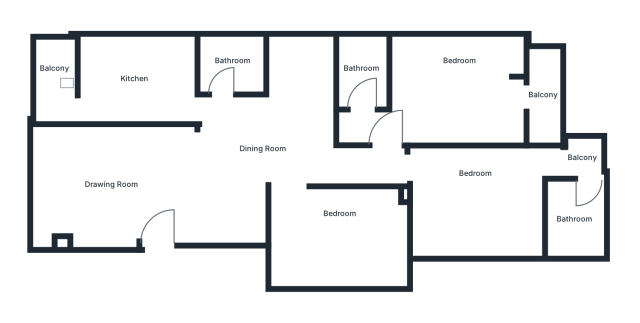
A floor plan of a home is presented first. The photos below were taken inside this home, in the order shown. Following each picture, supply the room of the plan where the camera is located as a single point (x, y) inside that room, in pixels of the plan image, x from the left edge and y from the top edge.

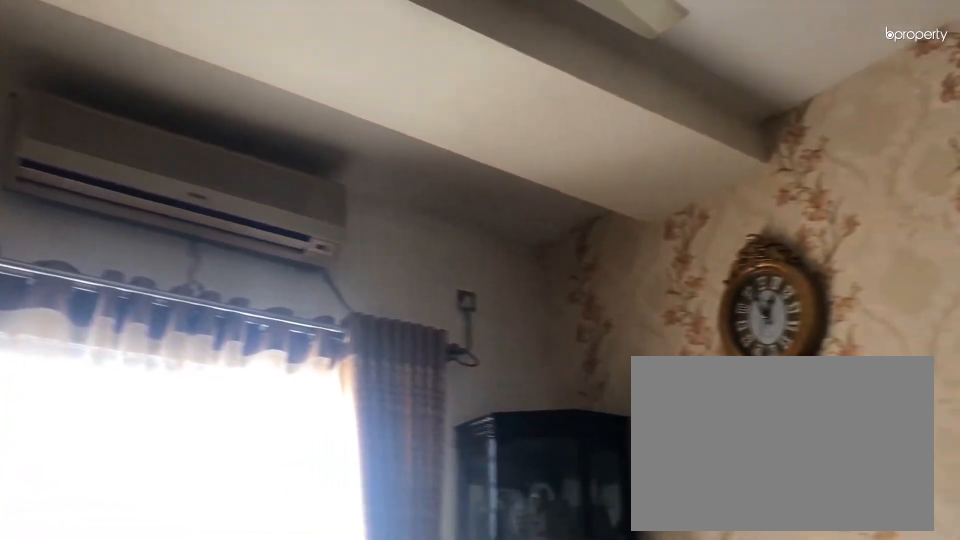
(114, 187)
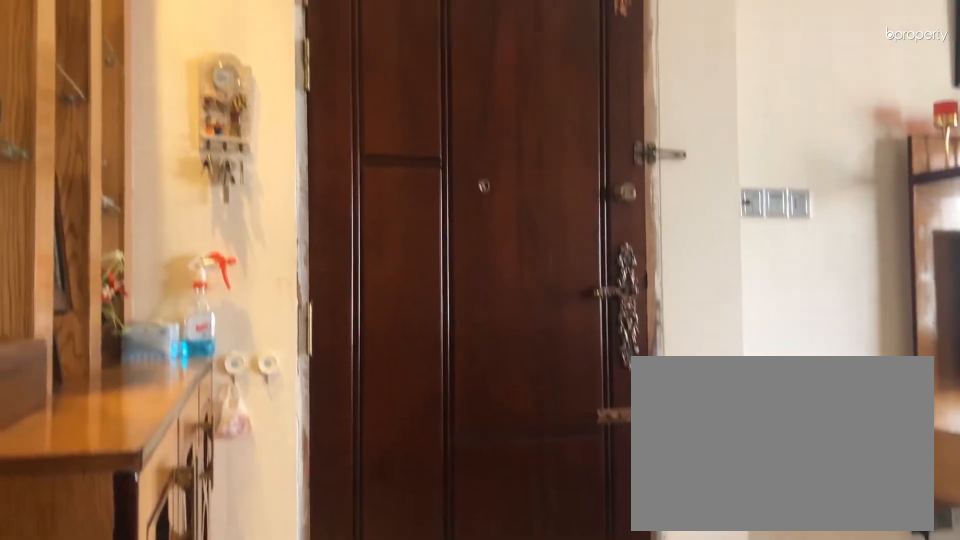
(114, 187)
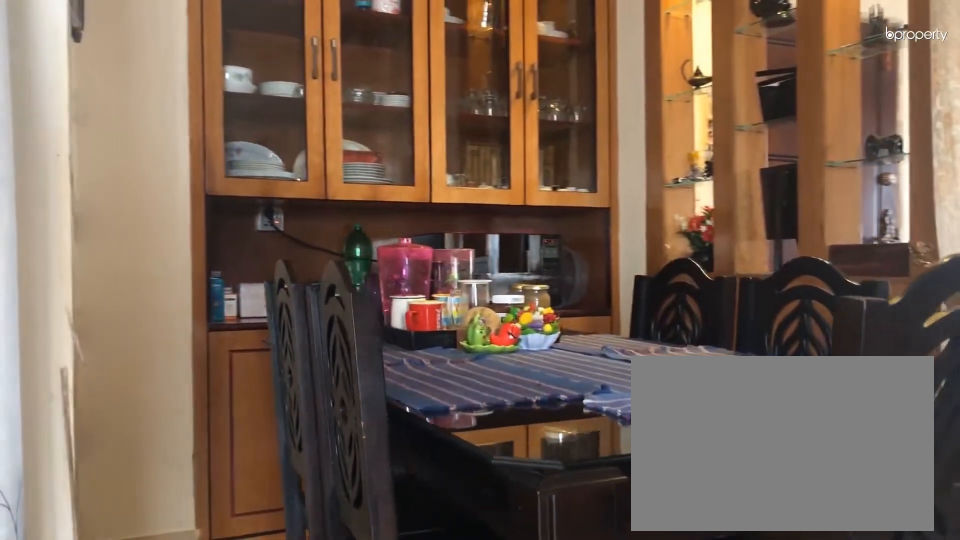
(262, 147)
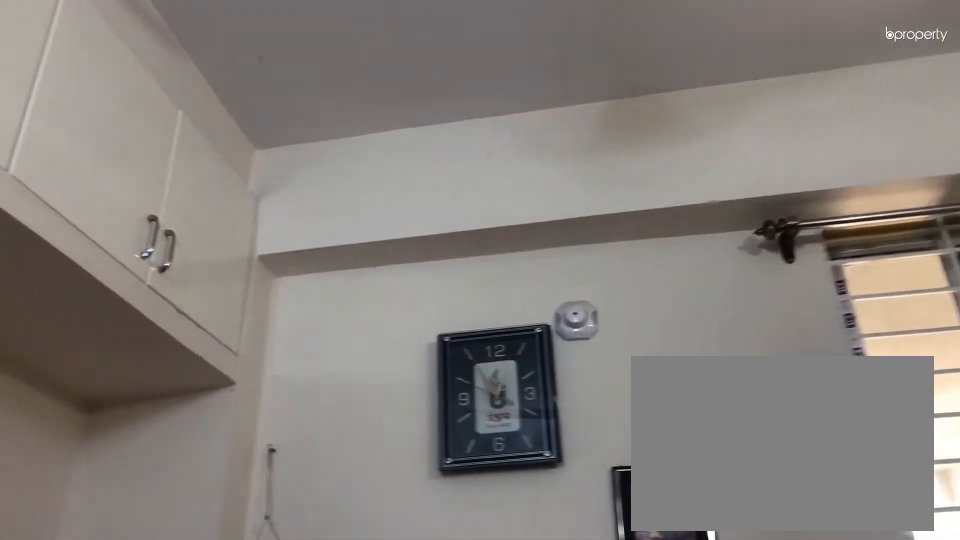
(341, 239)
